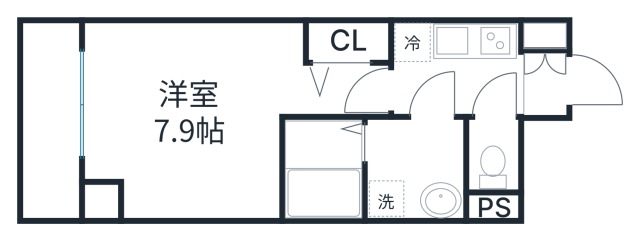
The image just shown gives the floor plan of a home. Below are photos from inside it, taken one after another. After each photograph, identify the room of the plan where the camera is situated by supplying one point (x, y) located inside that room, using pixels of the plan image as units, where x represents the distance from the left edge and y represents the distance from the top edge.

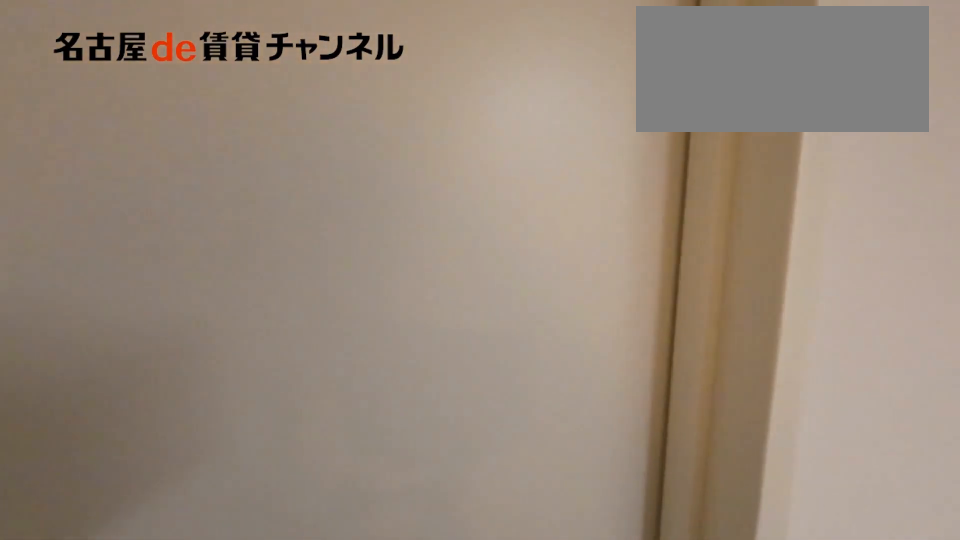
(456, 53)
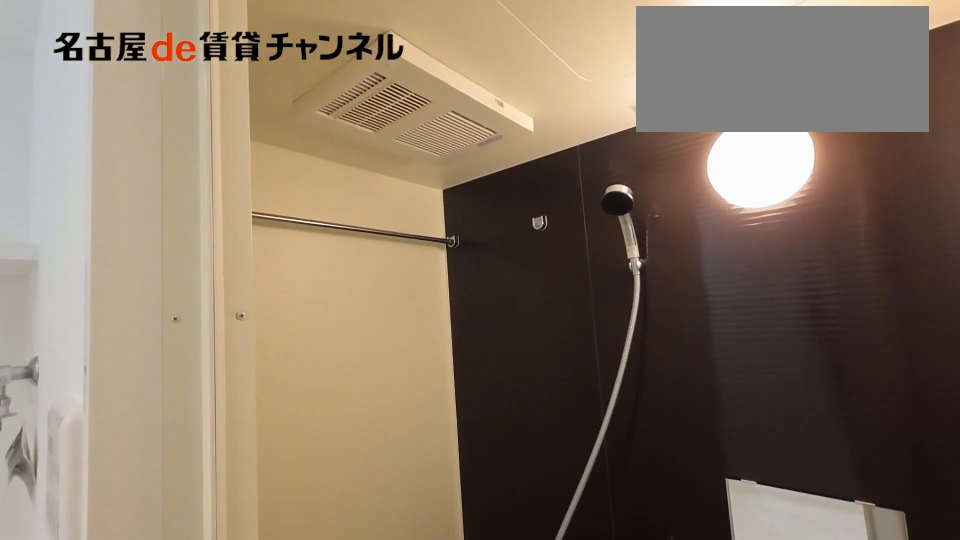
(324, 170)
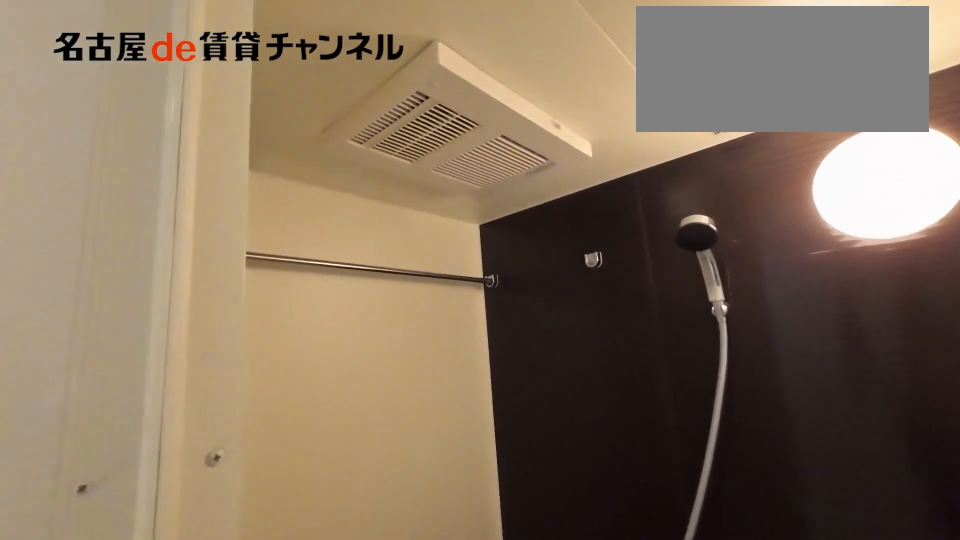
(324, 170)
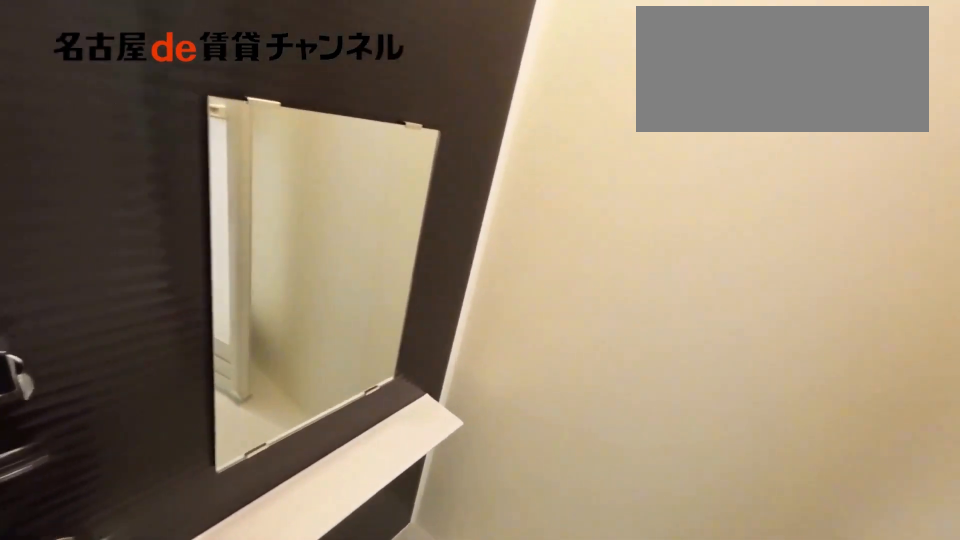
(324, 170)
